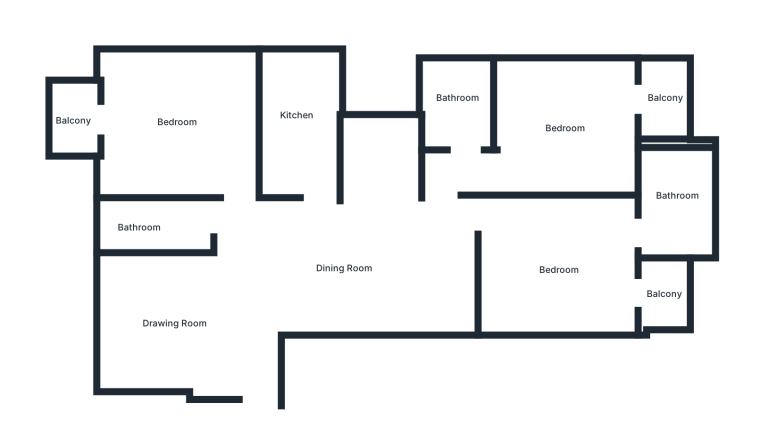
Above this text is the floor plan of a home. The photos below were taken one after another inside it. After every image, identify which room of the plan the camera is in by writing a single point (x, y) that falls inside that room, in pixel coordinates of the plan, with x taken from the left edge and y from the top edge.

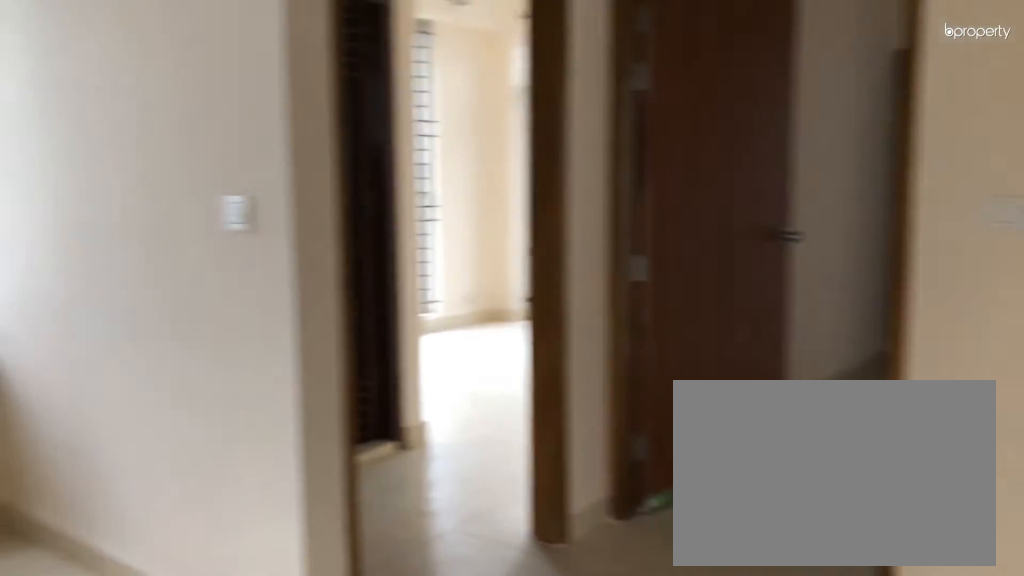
(363, 271)
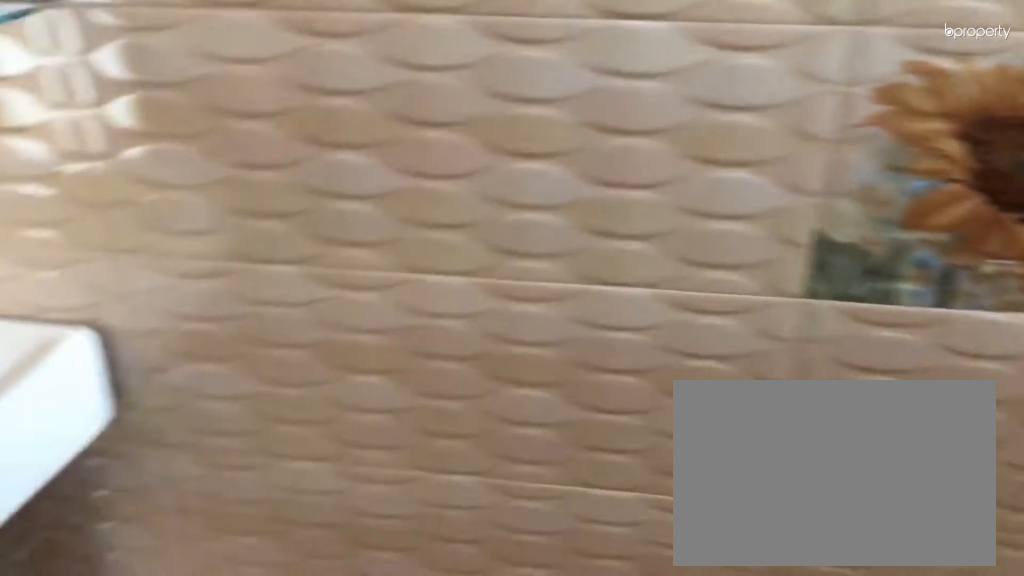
(147, 224)
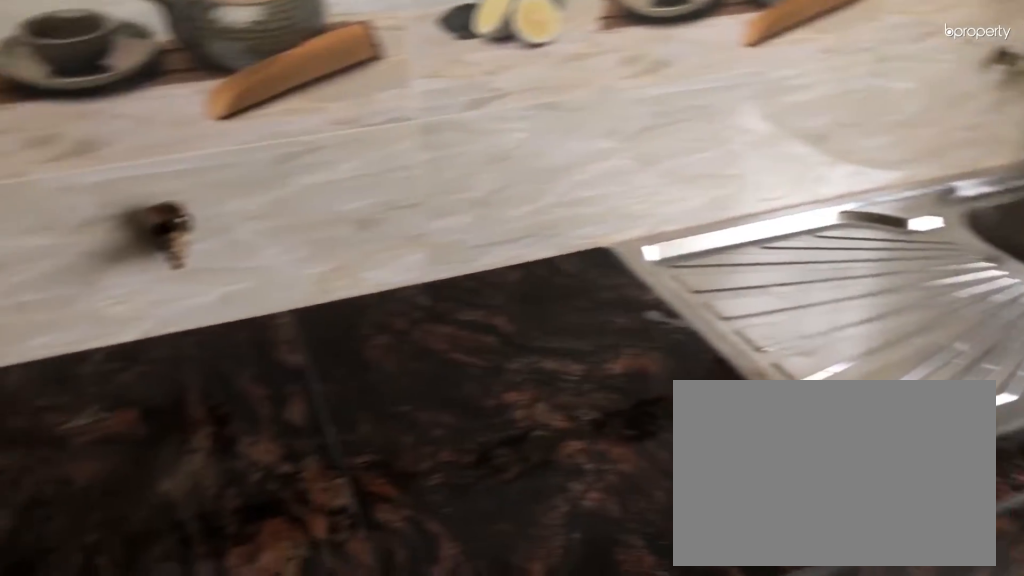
(297, 123)
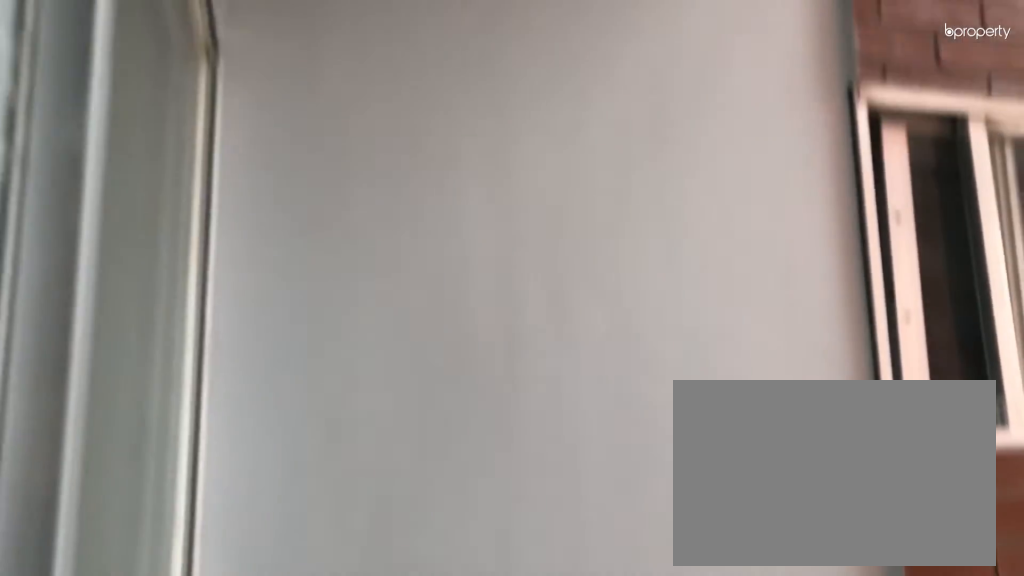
(662, 293)
